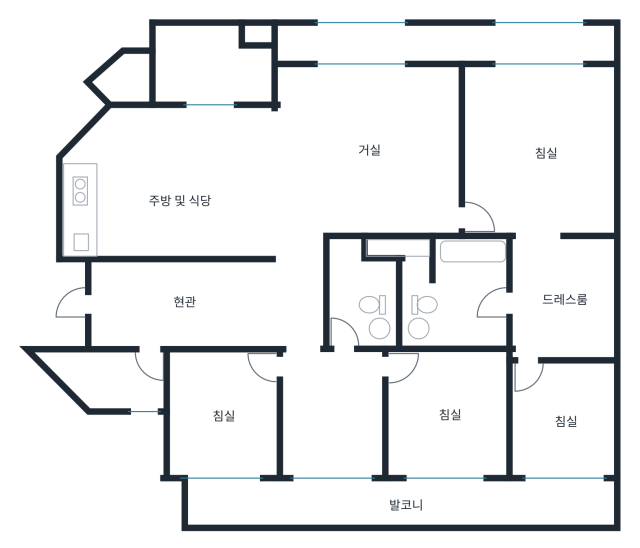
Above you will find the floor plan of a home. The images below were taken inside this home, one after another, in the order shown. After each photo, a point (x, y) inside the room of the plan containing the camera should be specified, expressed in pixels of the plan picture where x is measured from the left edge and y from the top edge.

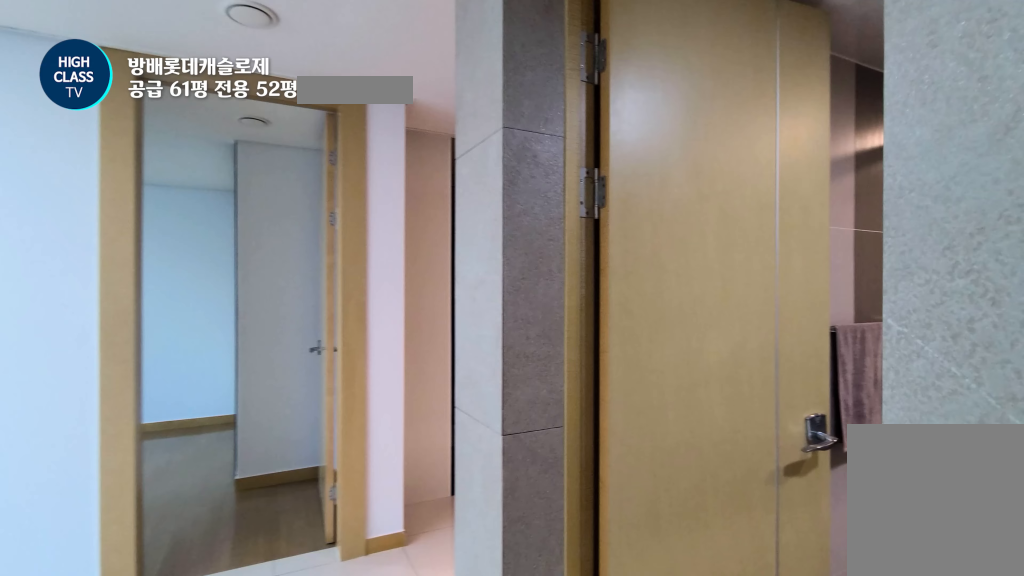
(332, 424)
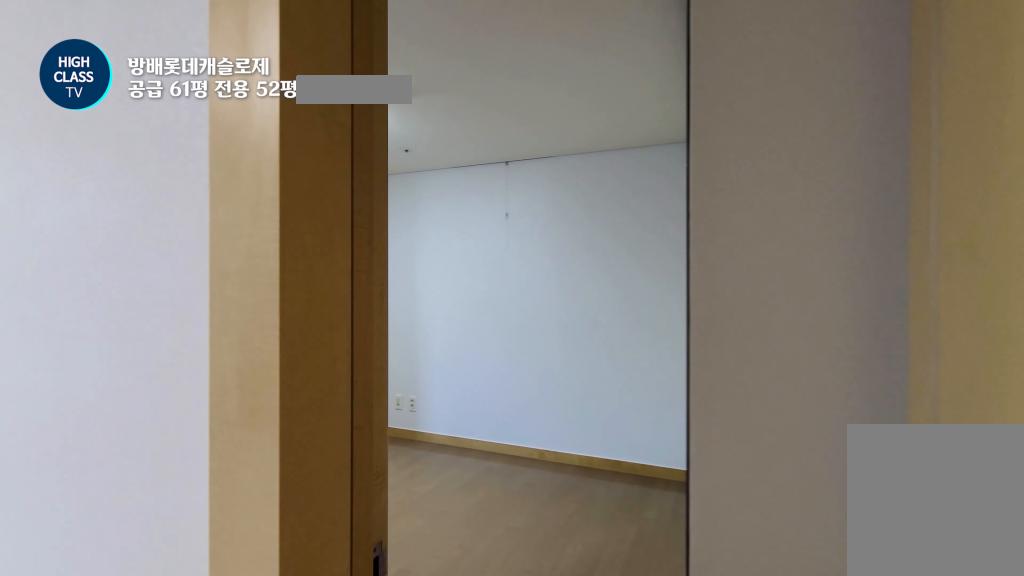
(332, 424)
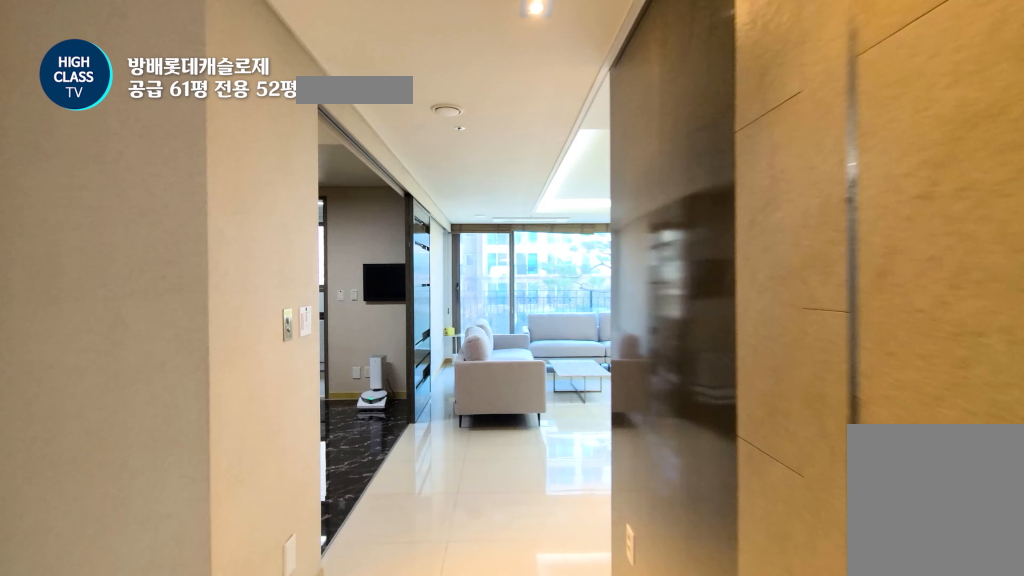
(299, 291)
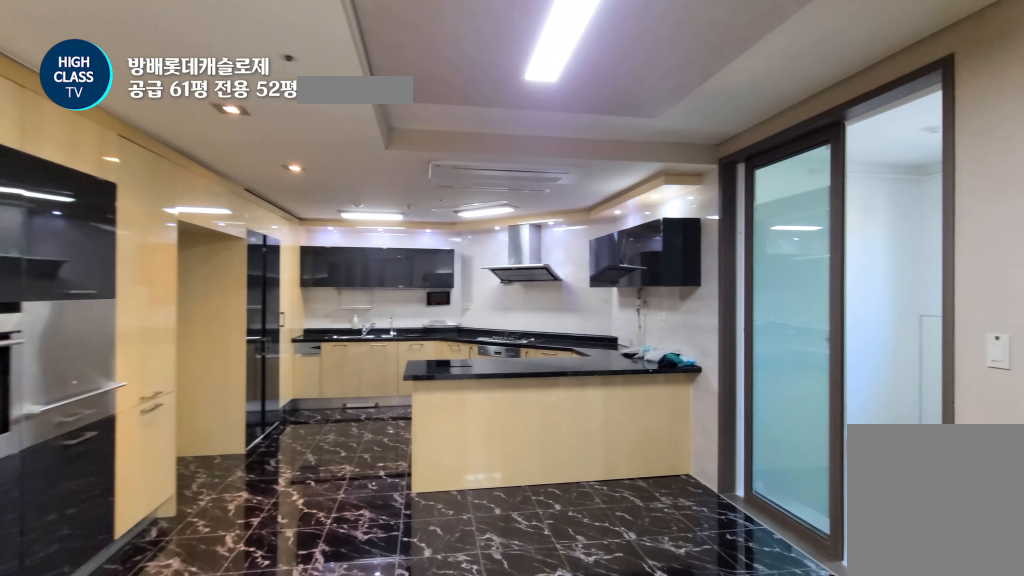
(174, 180)
